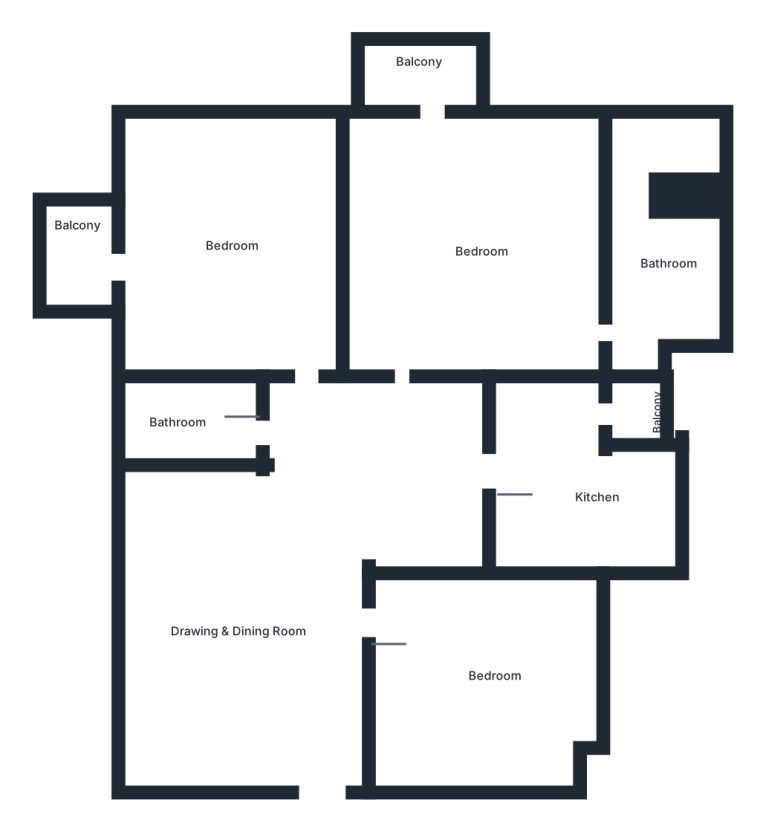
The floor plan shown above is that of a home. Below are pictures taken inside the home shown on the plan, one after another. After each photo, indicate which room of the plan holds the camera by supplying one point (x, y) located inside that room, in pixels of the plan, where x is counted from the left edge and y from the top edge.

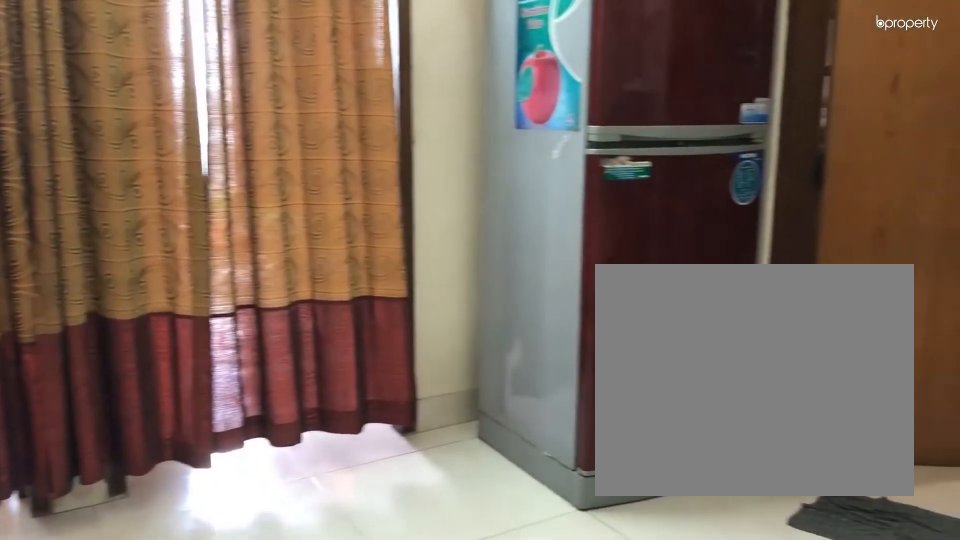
(382, 465)
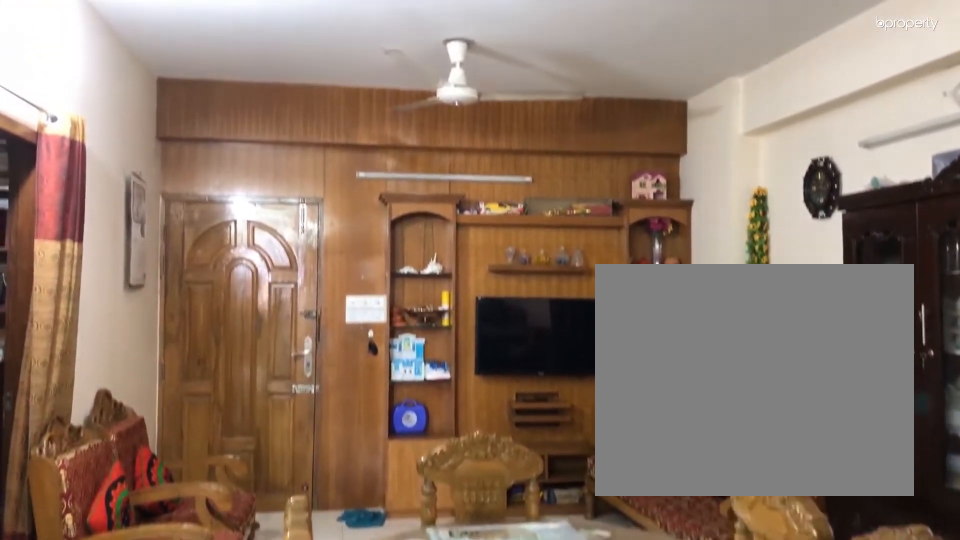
(236, 615)
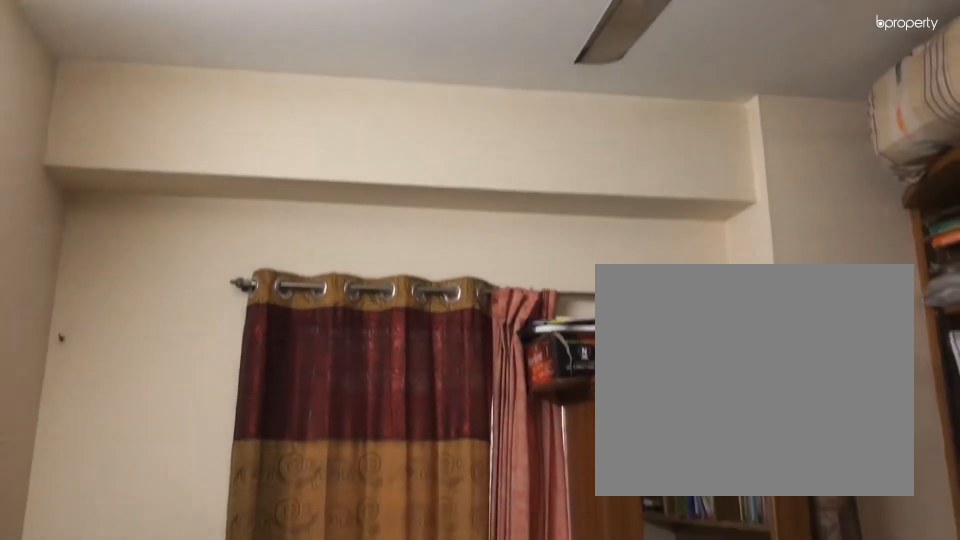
(482, 683)
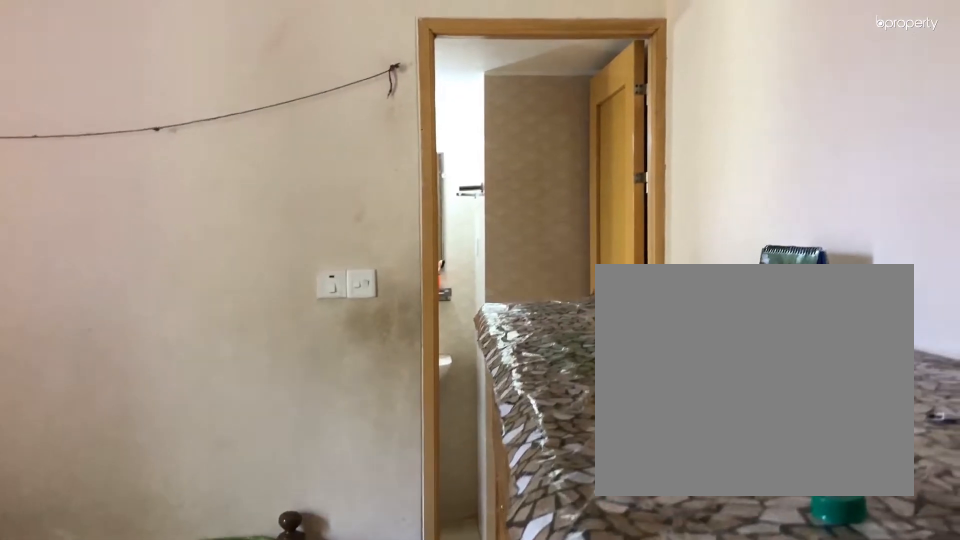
(468, 246)
